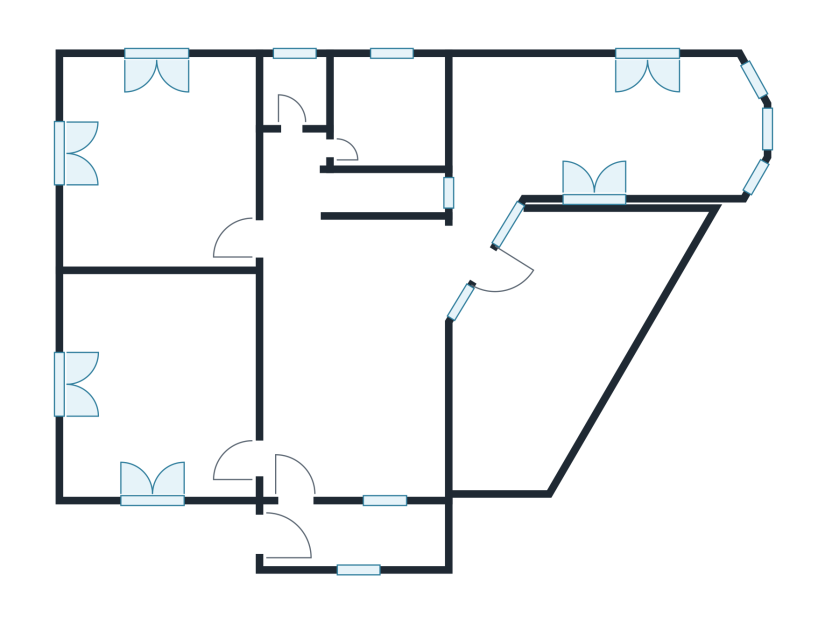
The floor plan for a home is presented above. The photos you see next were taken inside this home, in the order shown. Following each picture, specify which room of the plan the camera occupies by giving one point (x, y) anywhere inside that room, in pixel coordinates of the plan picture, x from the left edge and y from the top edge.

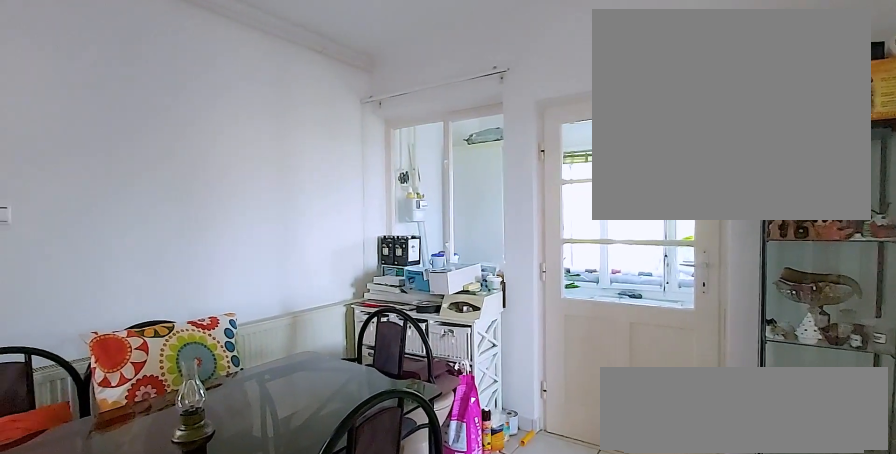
(355, 369)
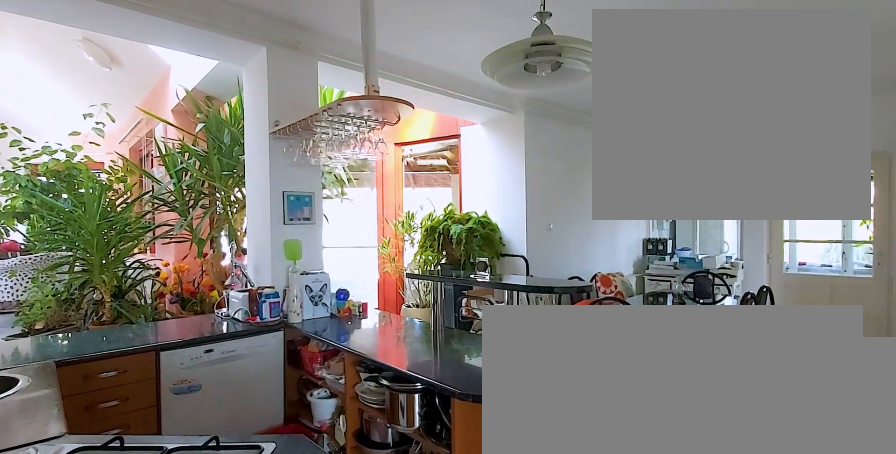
(355, 369)
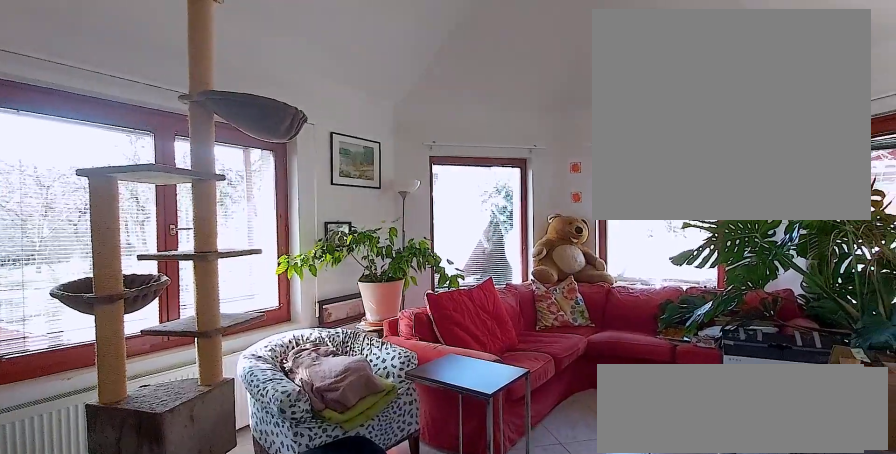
(615, 129)
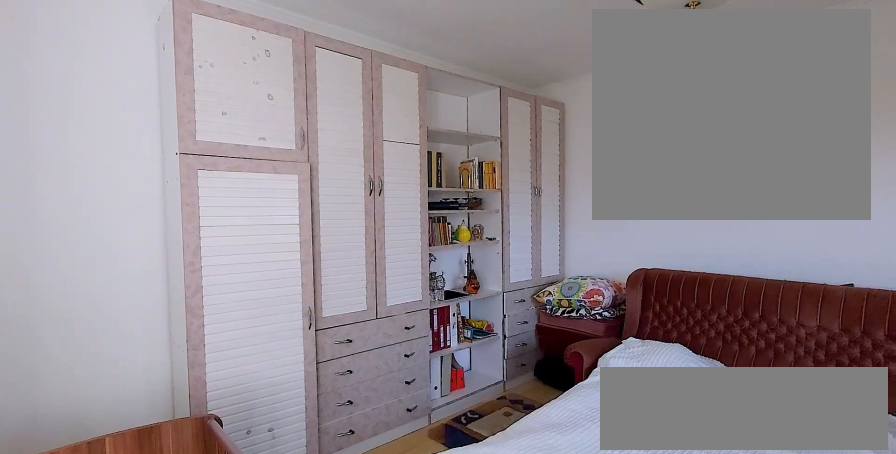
(163, 393)
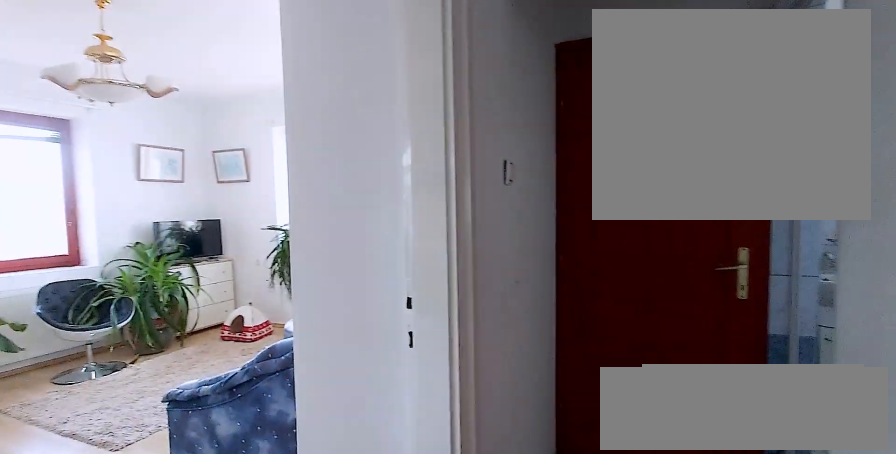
(163, 170)
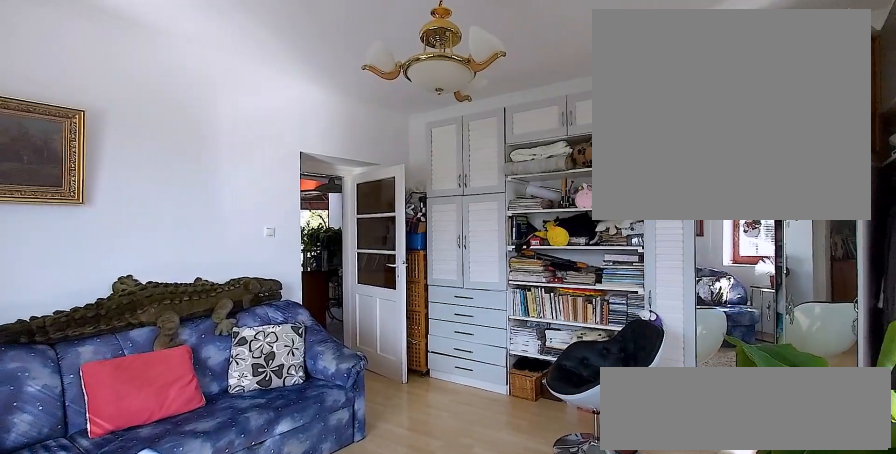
(163, 170)
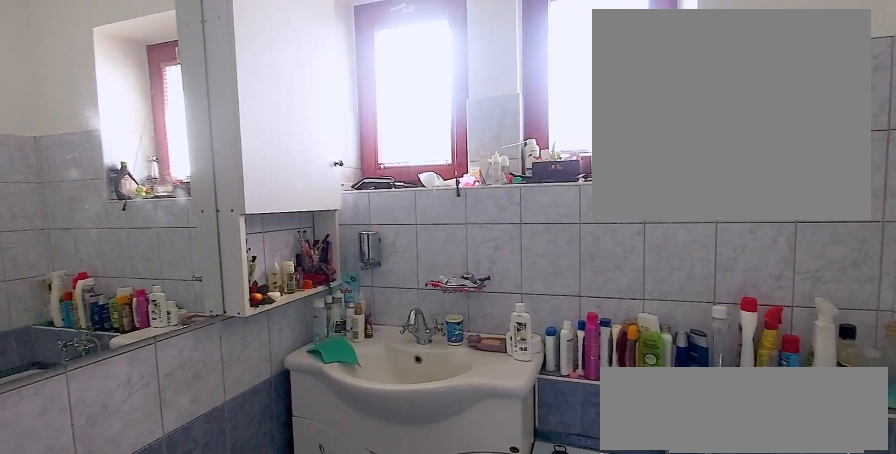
(392, 117)
